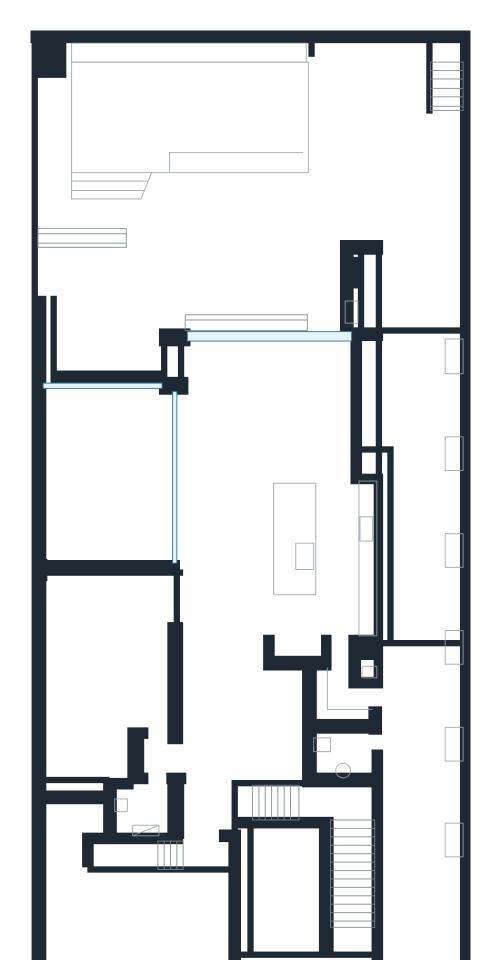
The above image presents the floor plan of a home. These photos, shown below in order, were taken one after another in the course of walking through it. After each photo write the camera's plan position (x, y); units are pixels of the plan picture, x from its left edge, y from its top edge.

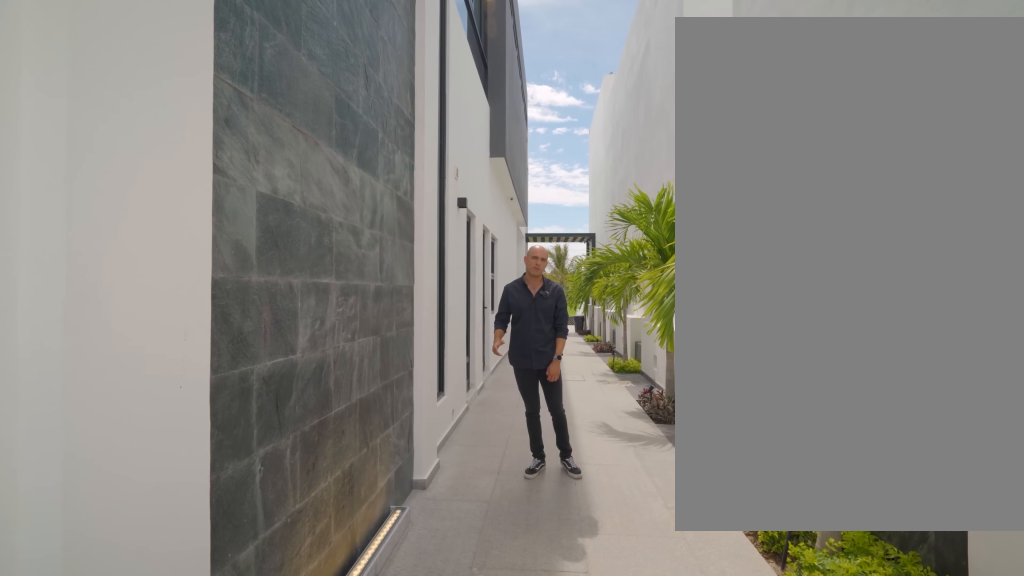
(427, 934)
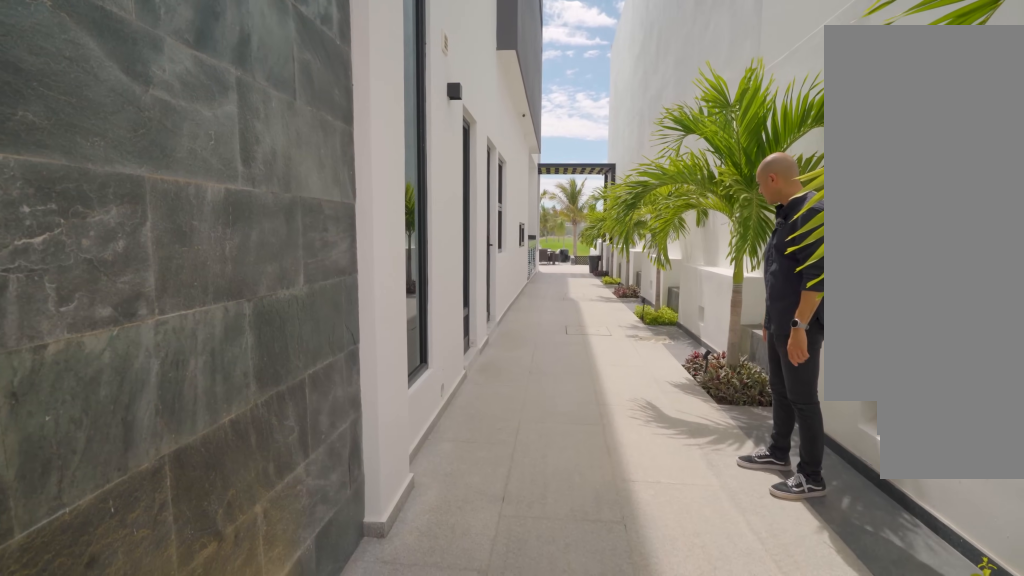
(414, 879)
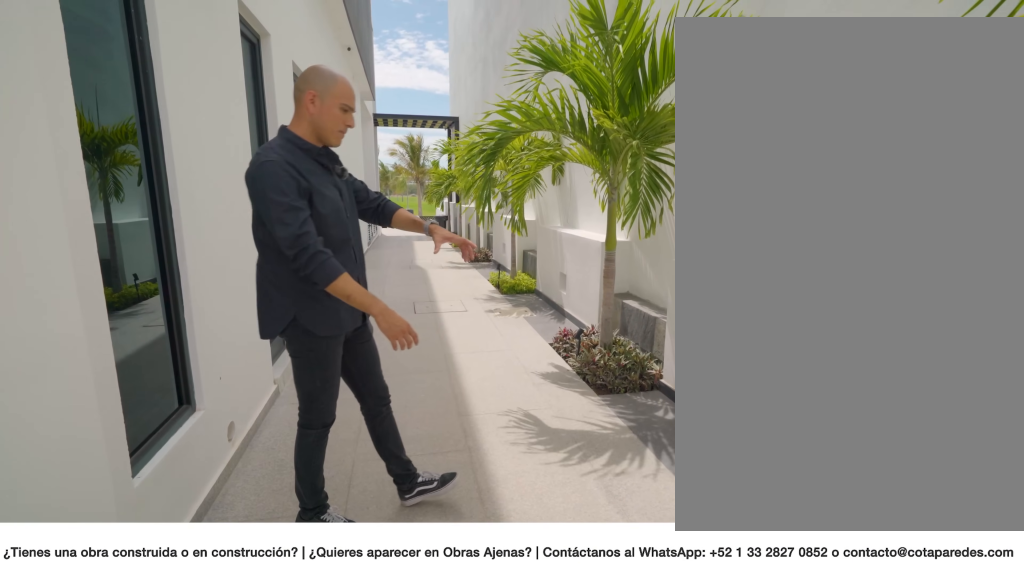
(414, 879)
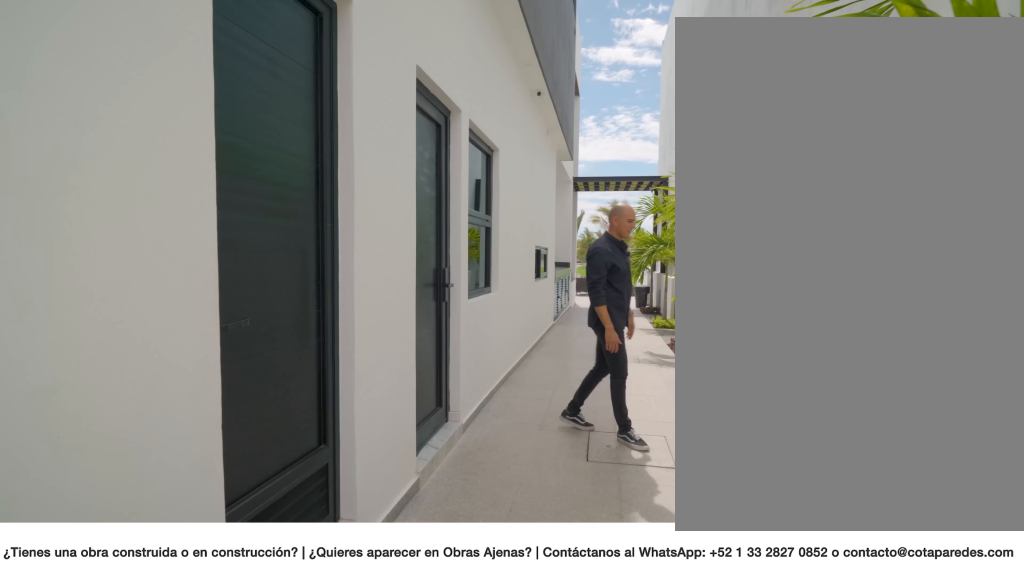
(422, 808)
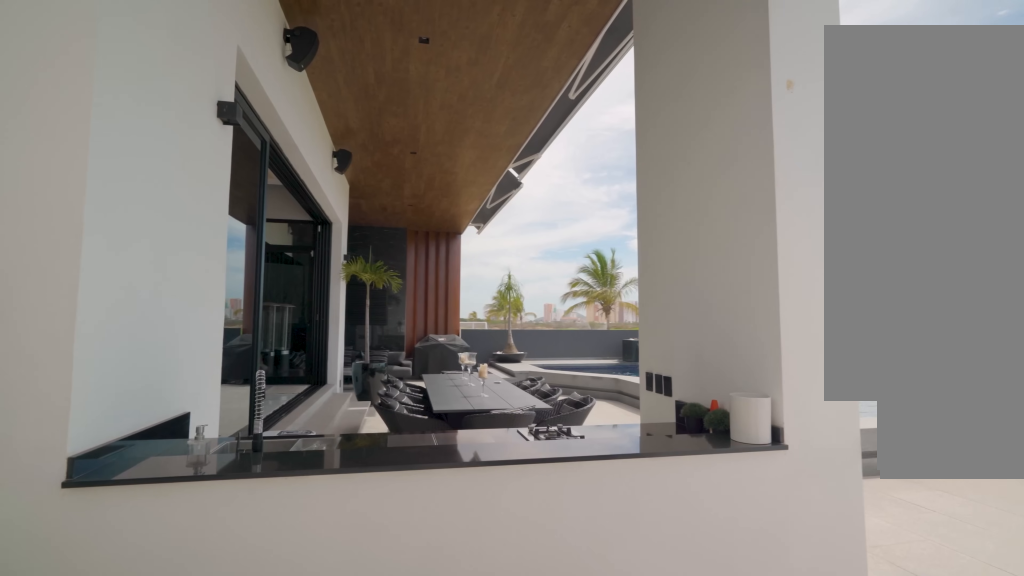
(415, 295)
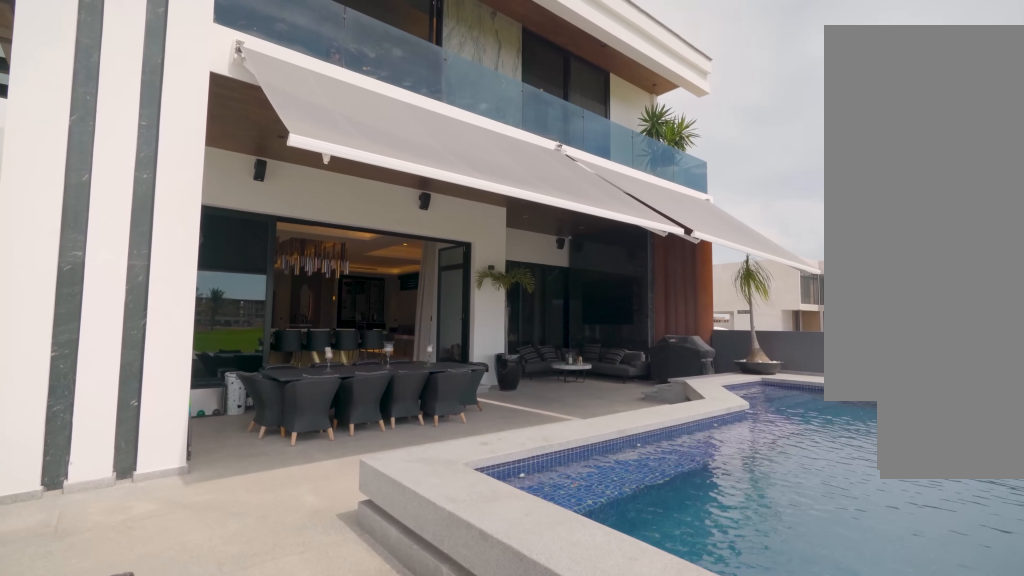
(349, 163)
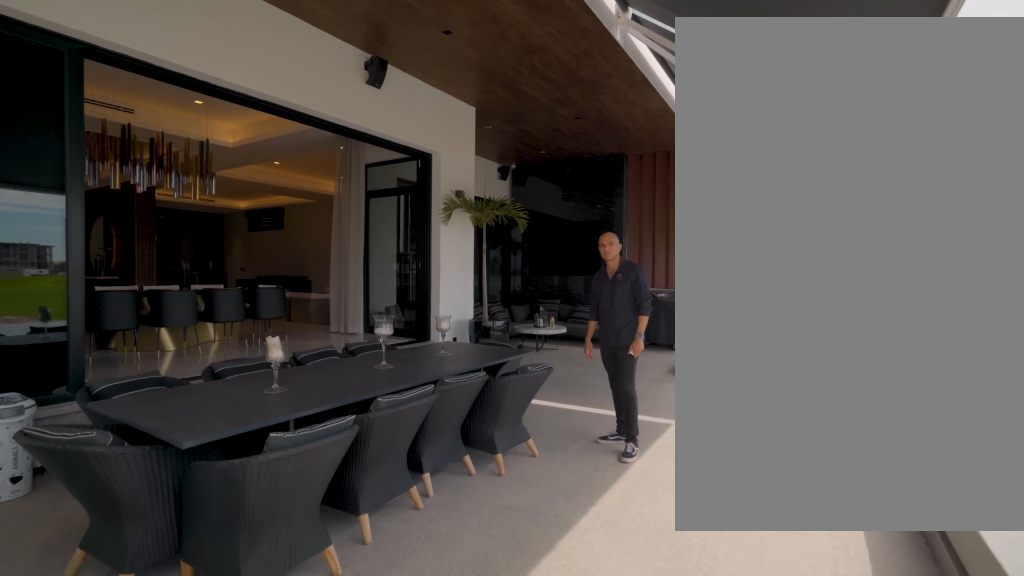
(349, 163)
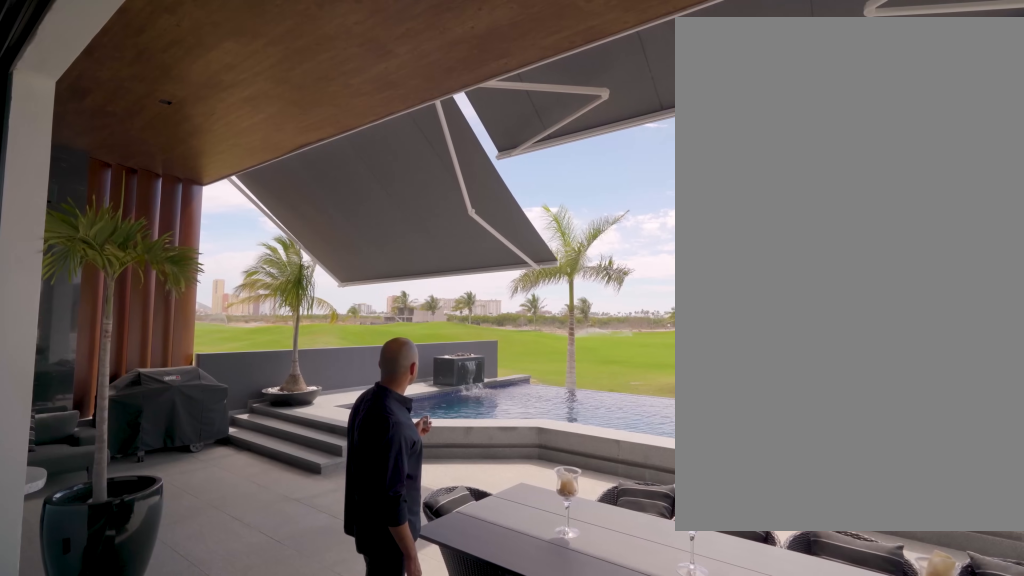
(250, 334)
